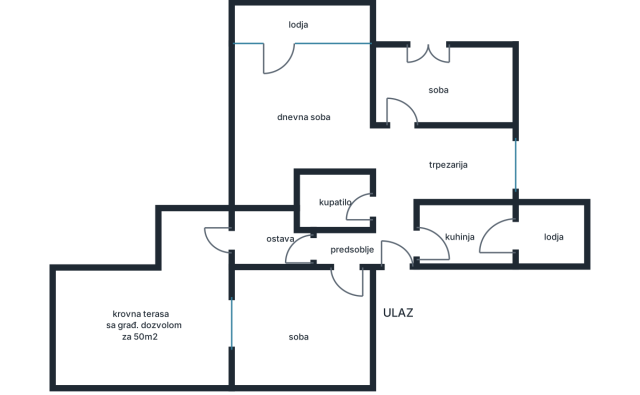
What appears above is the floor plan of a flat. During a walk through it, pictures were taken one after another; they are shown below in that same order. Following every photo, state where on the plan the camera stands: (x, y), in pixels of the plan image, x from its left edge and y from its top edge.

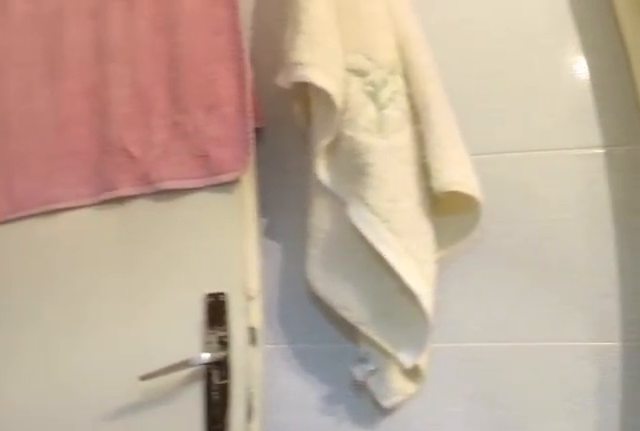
(302, 199)
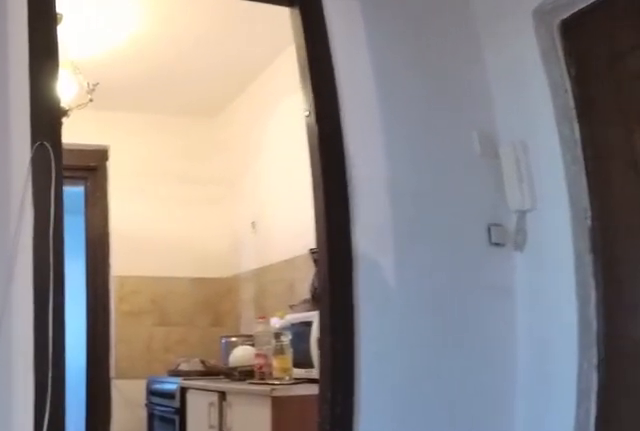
(362, 208)
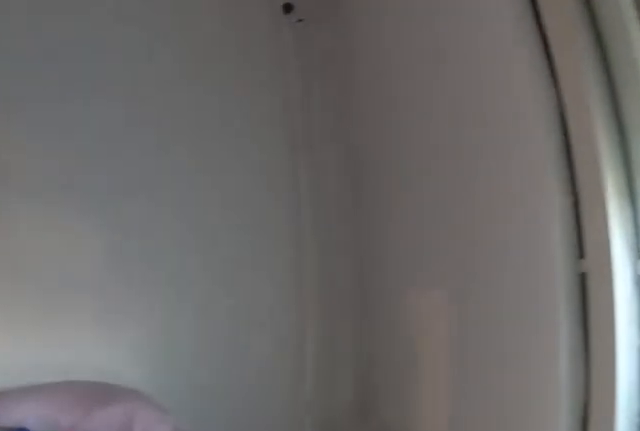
(455, 71)
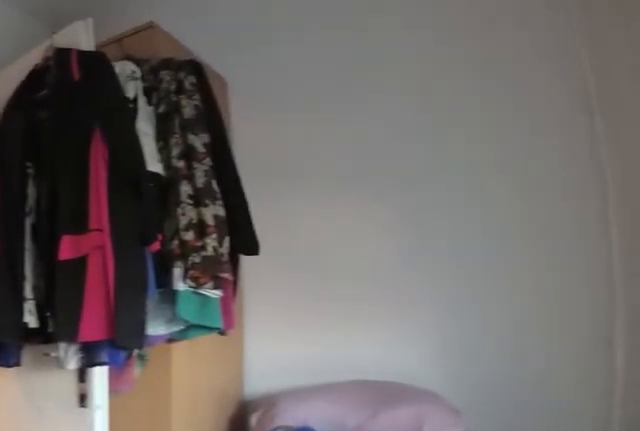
(451, 67)
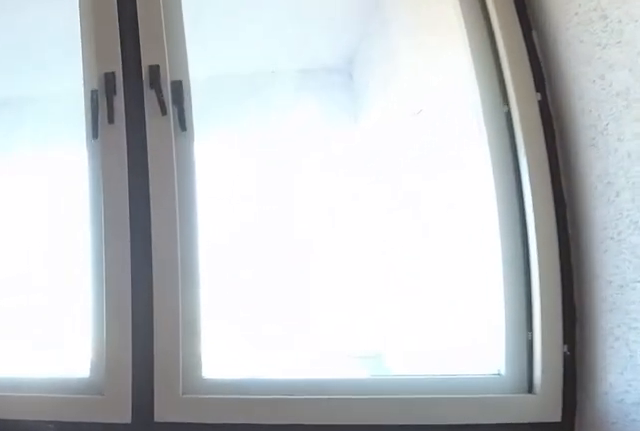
(354, 98)
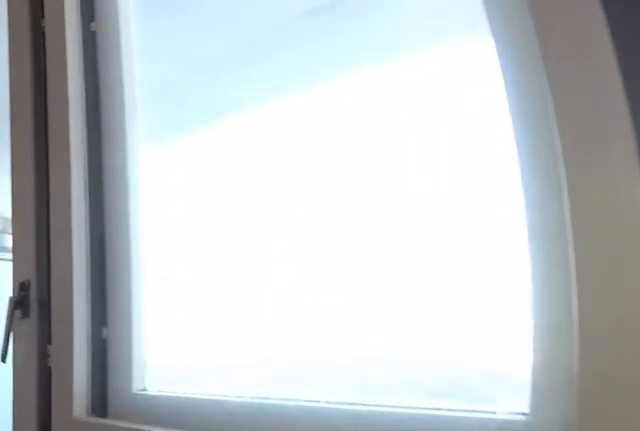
(361, 73)
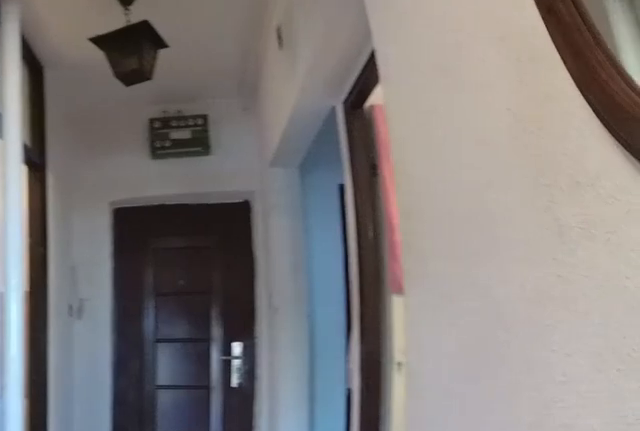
(396, 159)
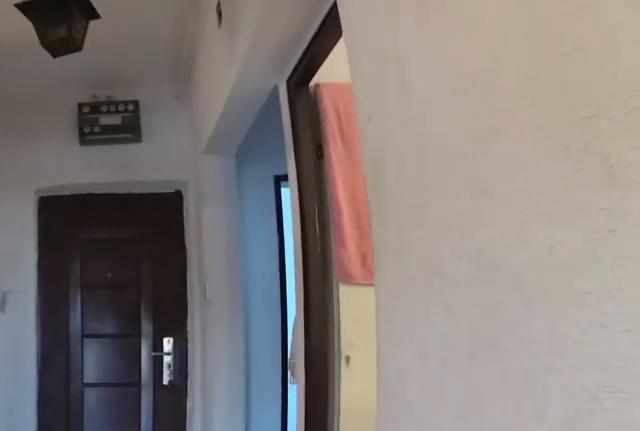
(398, 162)
